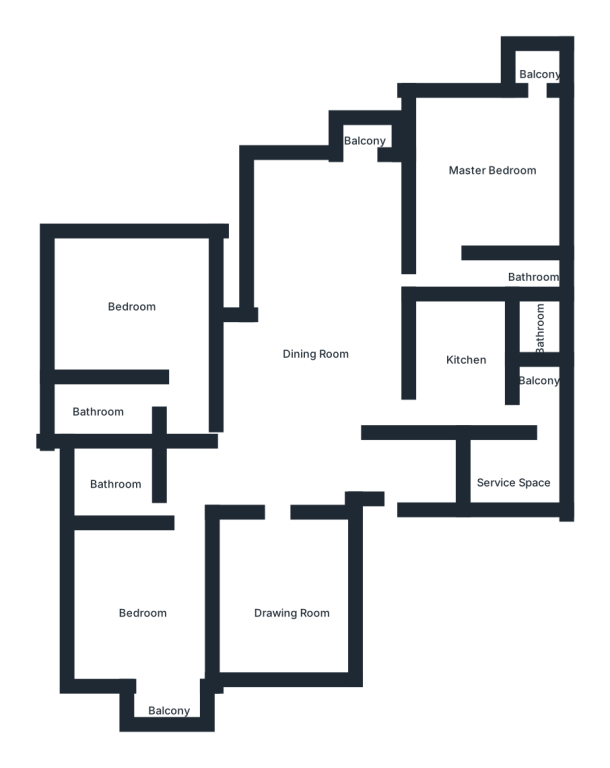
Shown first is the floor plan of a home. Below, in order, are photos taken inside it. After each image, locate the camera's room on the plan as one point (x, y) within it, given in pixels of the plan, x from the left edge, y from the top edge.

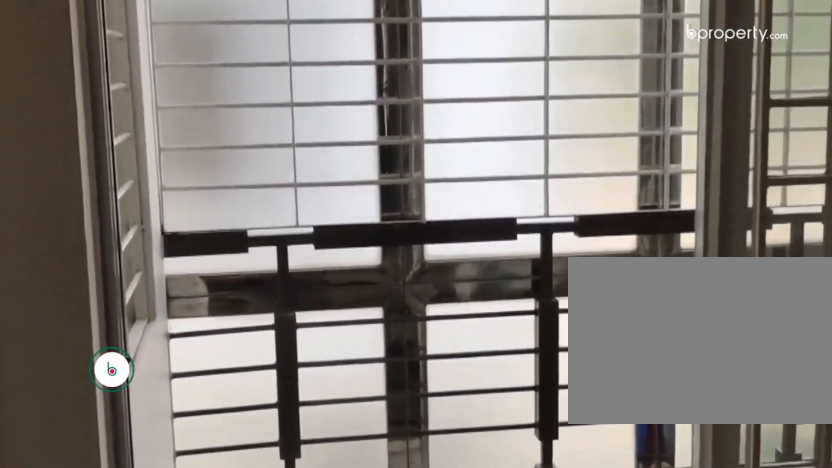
(159, 706)
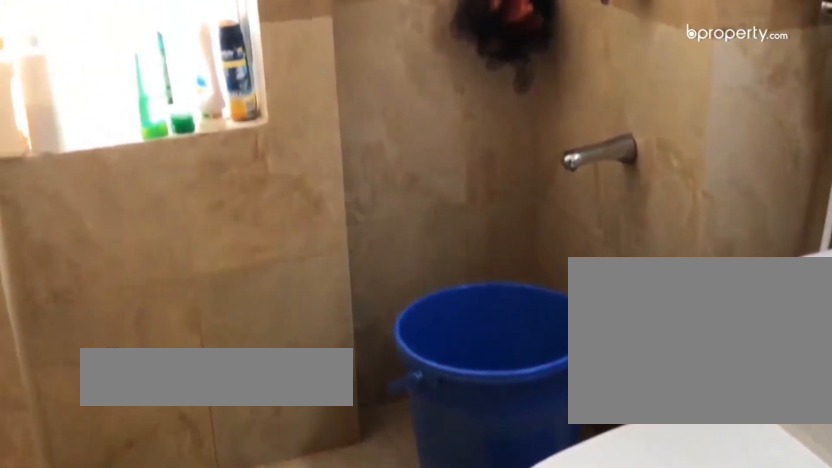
(122, 494)
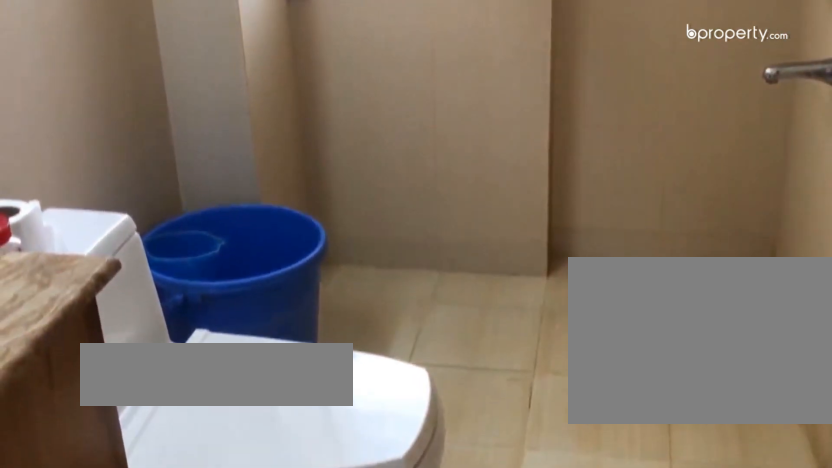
(116, 404)
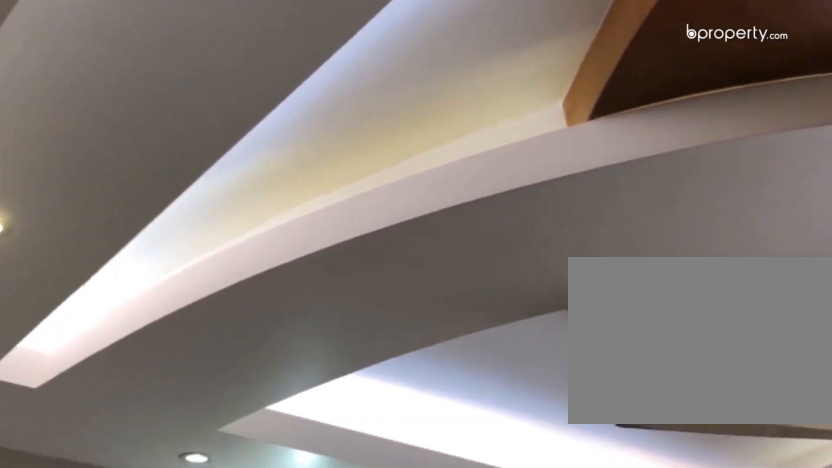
(340, 261)
